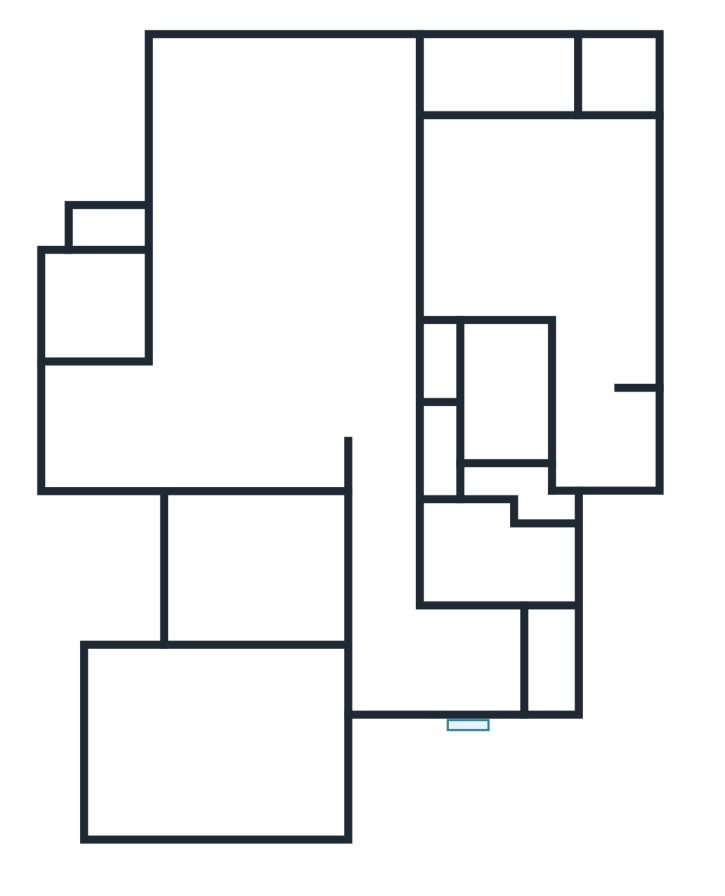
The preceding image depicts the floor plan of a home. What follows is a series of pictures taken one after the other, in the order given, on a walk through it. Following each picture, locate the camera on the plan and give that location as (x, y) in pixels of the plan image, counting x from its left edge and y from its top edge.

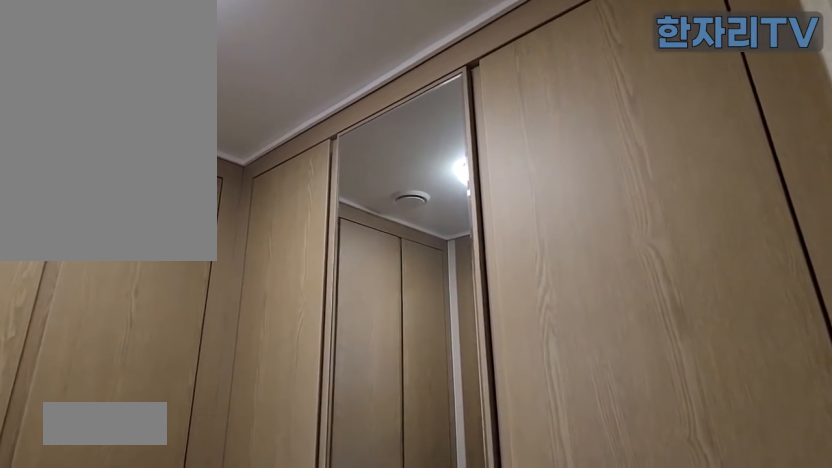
(471, 663)
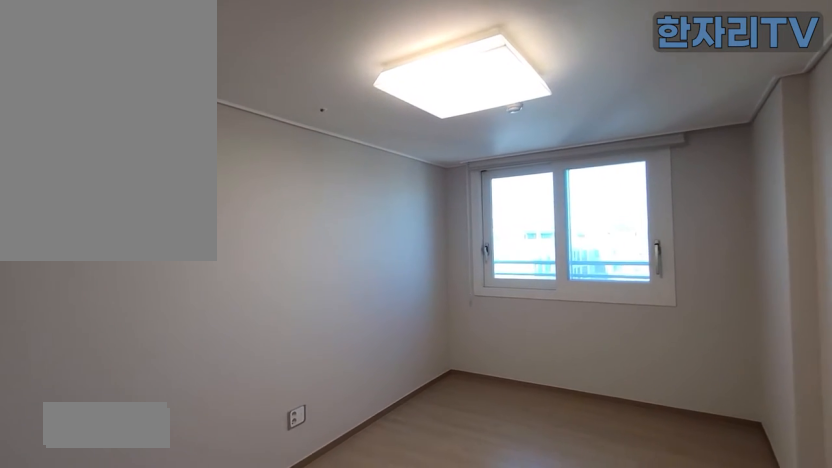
(260, 566)
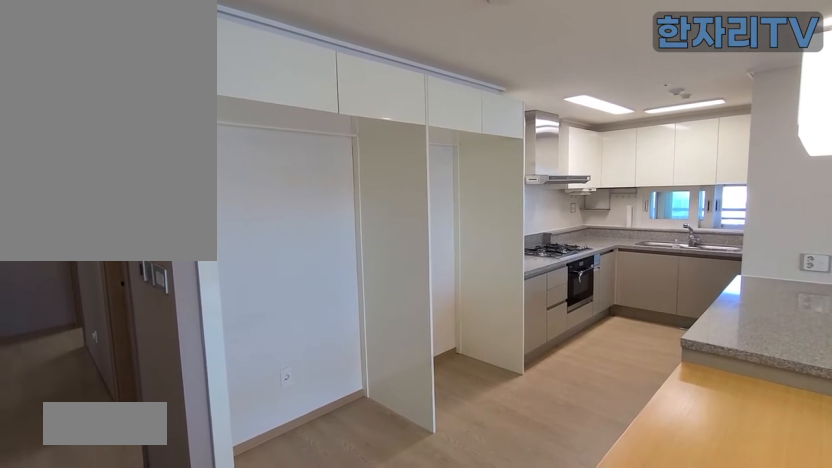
(209, 416)
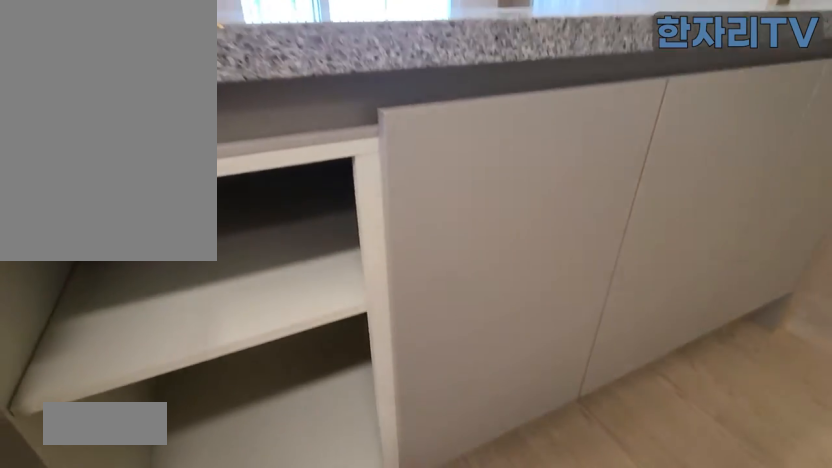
(215, 376)
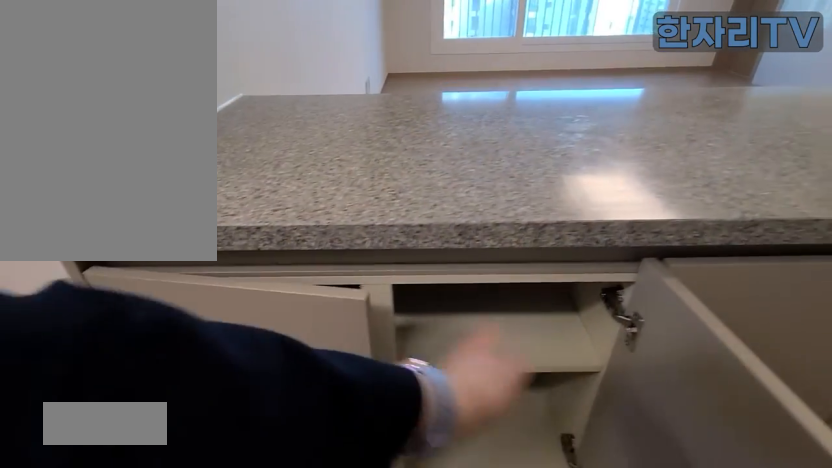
(215, 376)
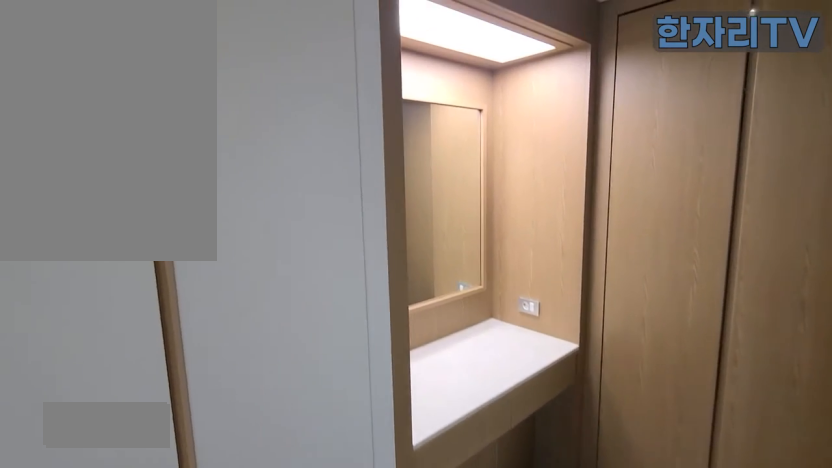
(603, 429)
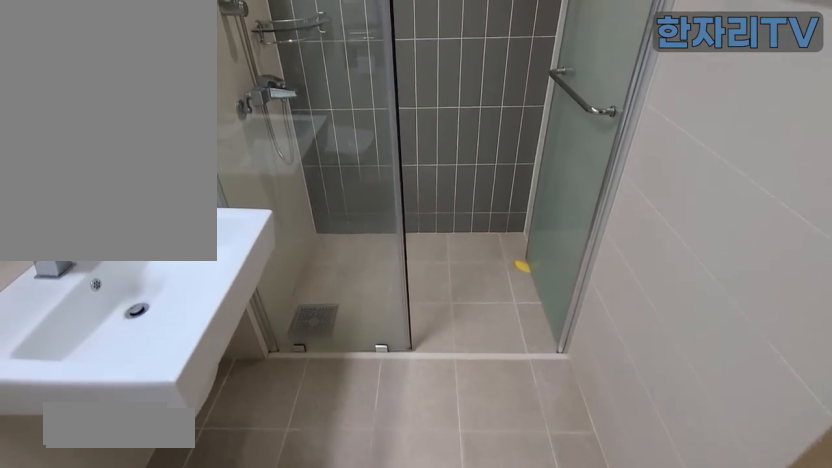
(488, 560)
